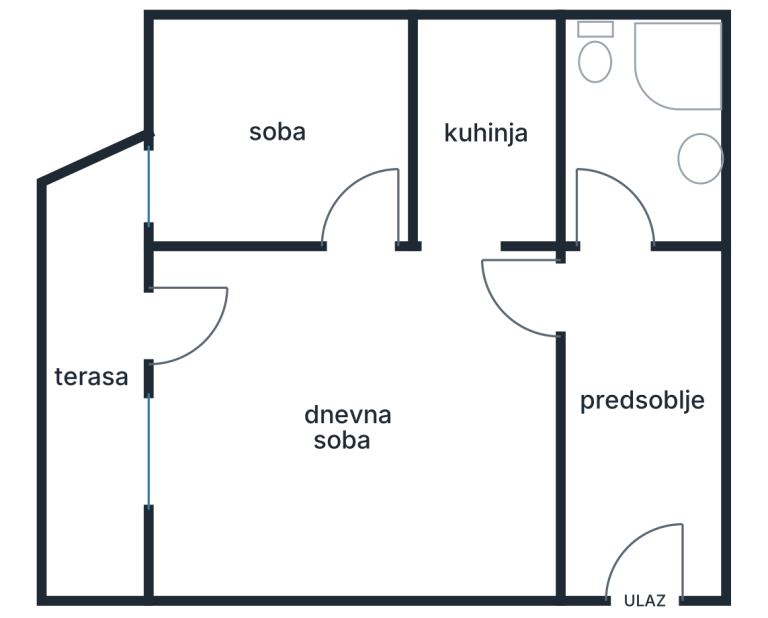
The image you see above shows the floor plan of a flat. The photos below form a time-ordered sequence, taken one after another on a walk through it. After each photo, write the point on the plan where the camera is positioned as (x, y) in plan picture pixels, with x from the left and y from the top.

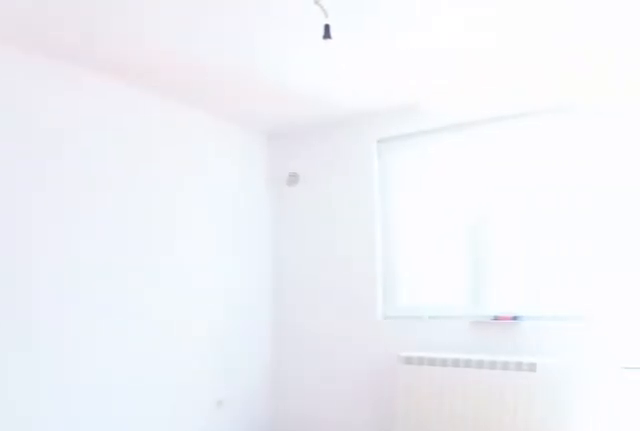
(620, 274)
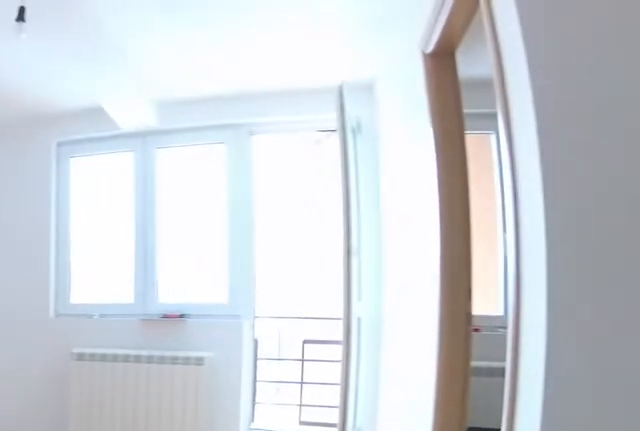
(597, 294)
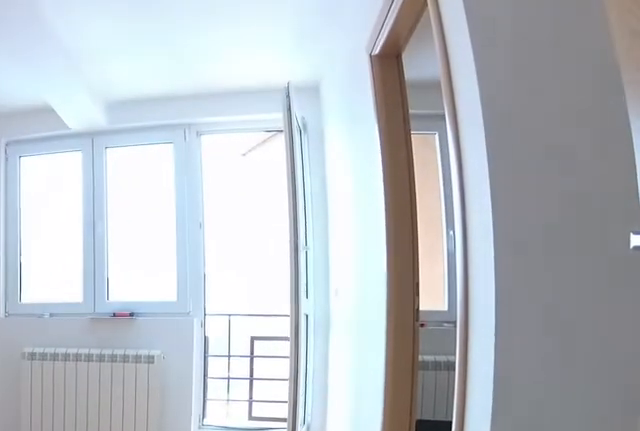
(580, 304)
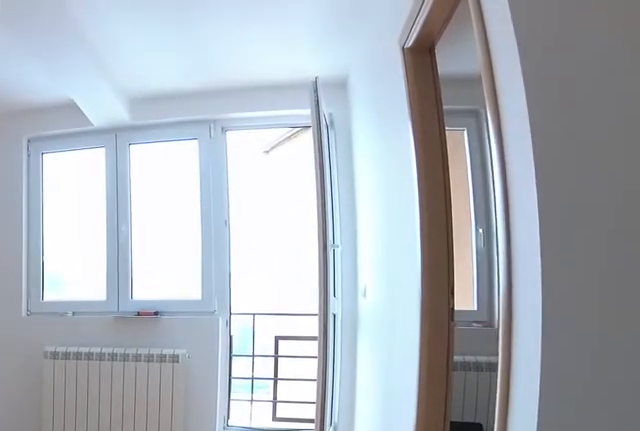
(552, 303)
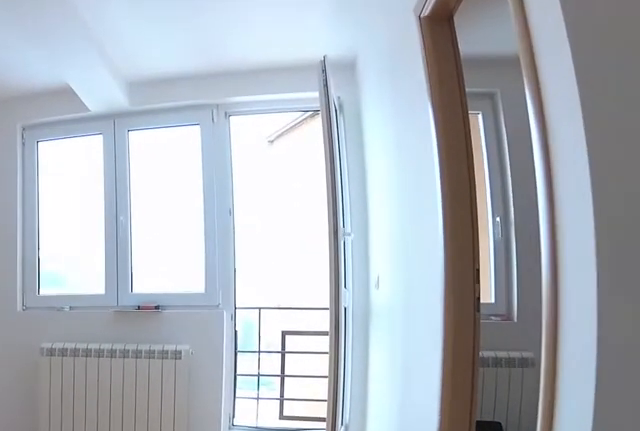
(528, 299)
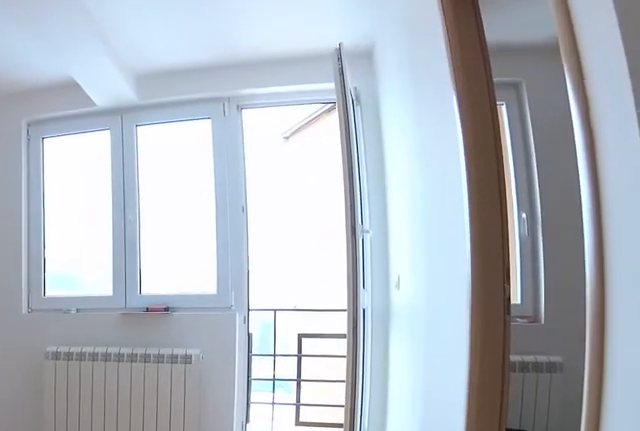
(517, 295)
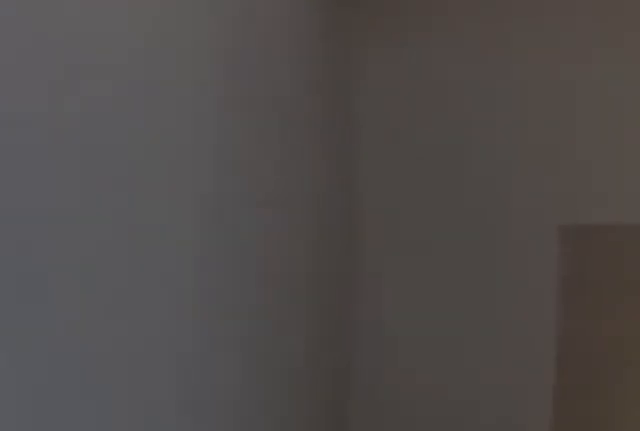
(484, 281)
